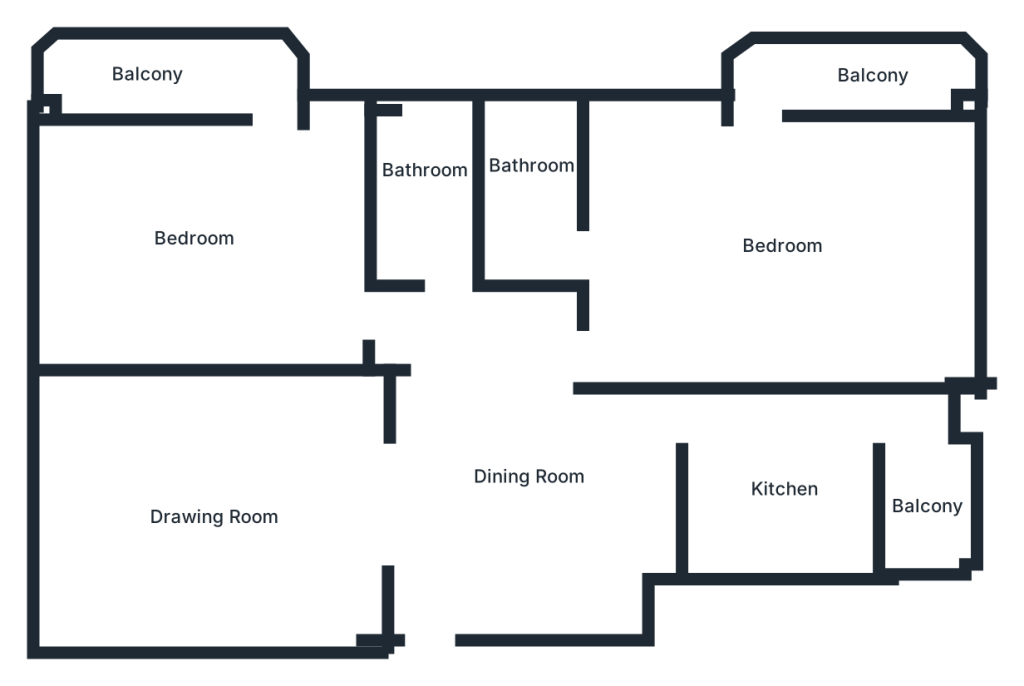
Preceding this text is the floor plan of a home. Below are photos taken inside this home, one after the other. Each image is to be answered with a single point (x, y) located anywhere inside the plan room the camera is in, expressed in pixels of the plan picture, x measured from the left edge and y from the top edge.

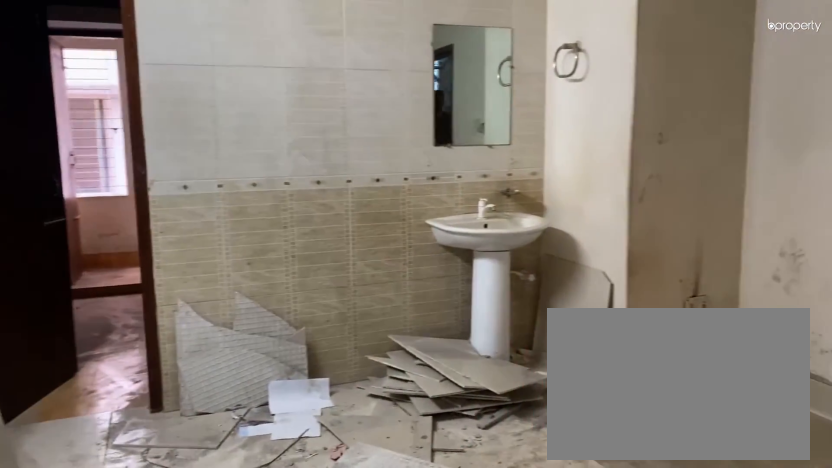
(519, 462)
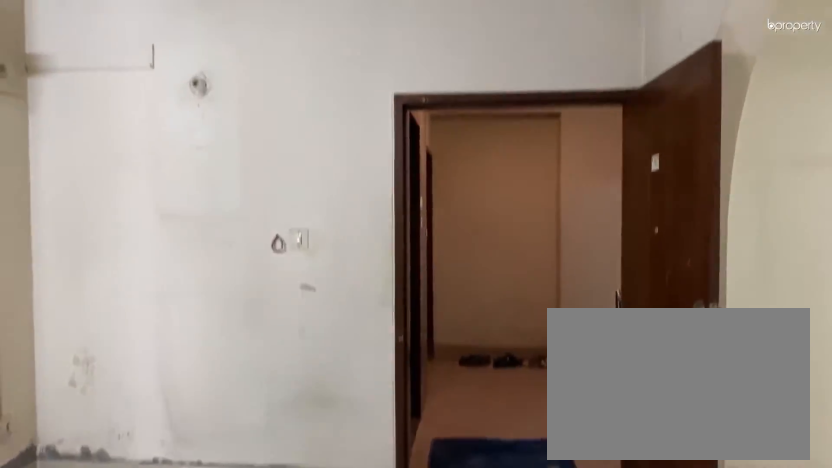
(519, 462)
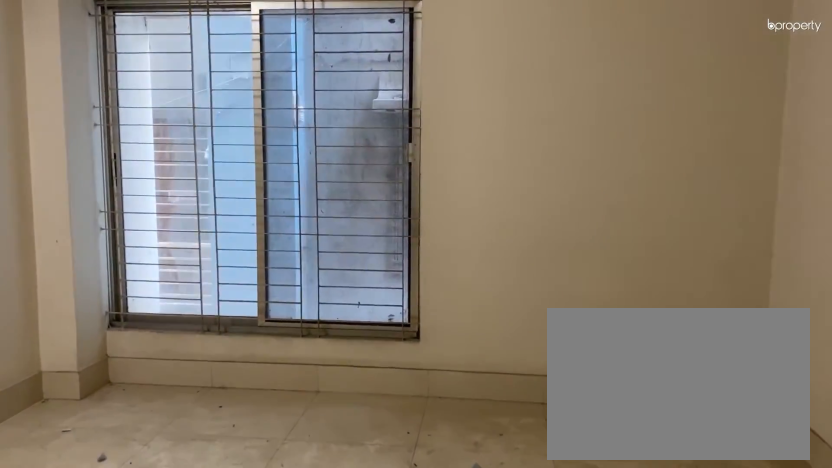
(203, 502)
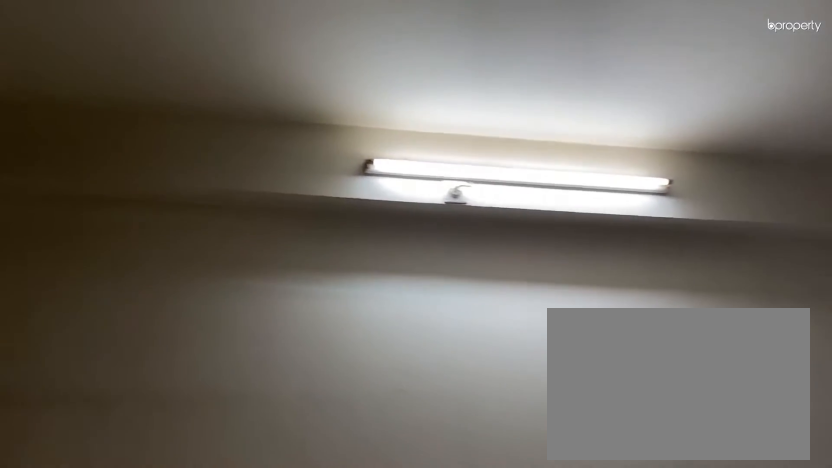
(203, 502)
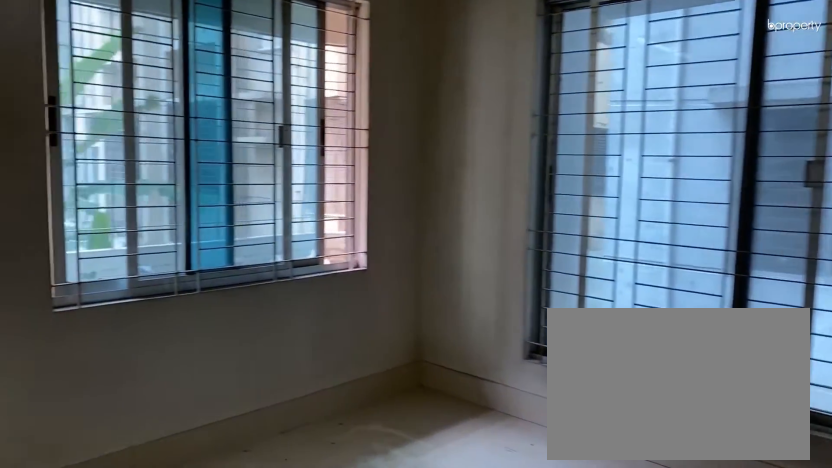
(783, 233)
